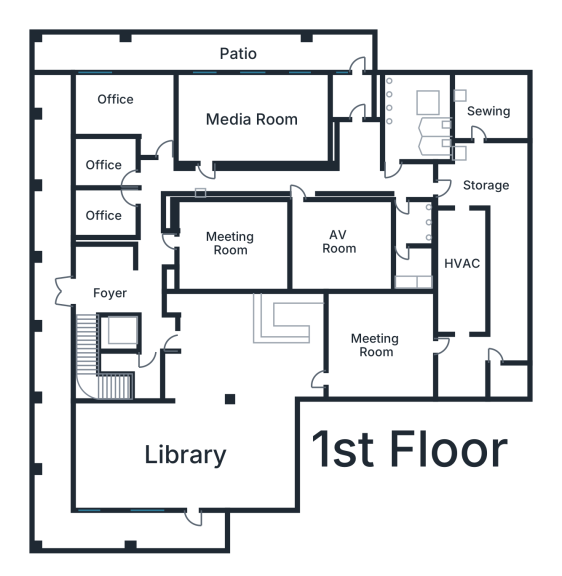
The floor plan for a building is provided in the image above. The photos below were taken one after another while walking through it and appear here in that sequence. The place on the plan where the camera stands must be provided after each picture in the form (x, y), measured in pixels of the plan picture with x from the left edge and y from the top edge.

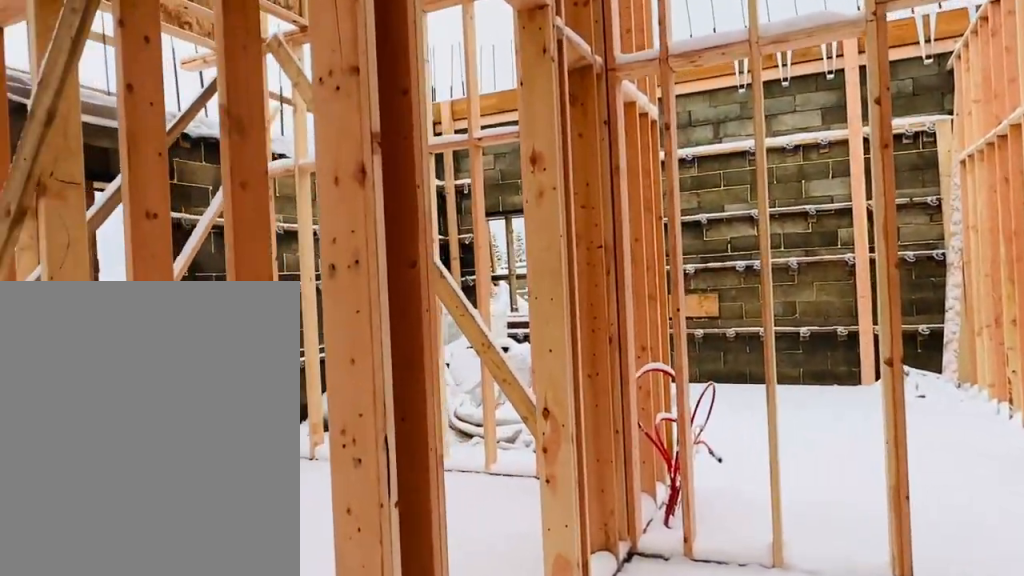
(151, 198)
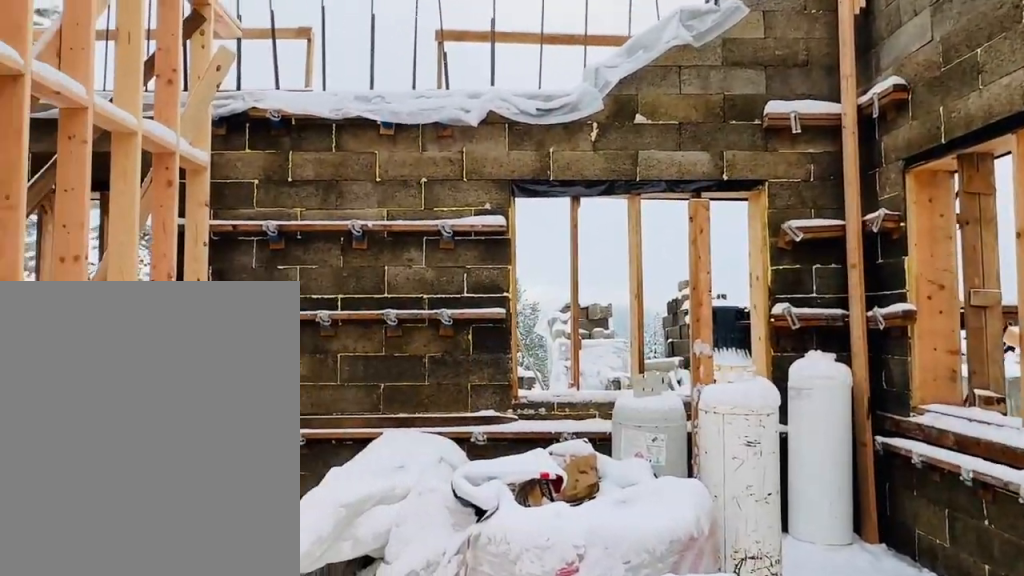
(133, 103)
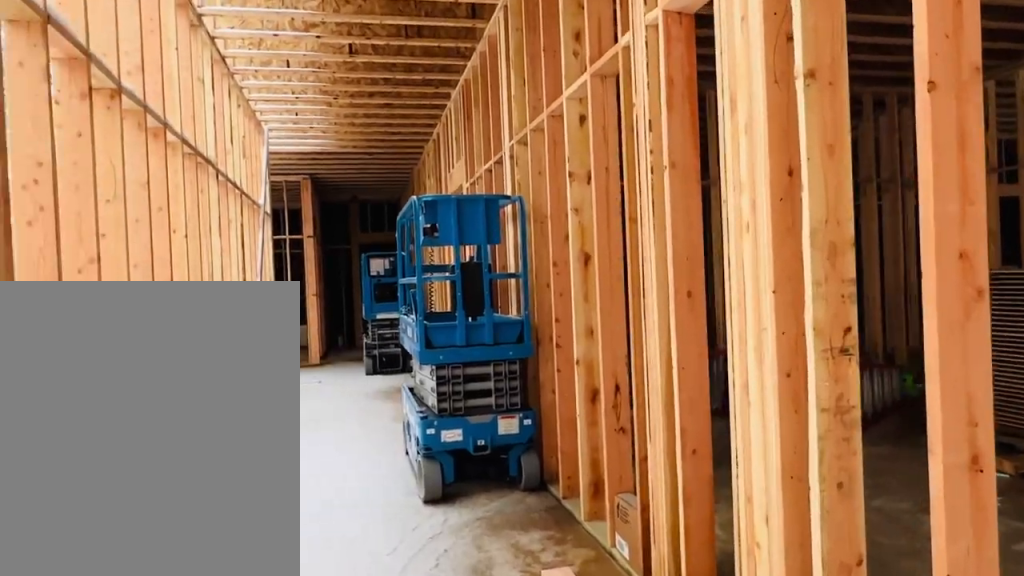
(170, 165)
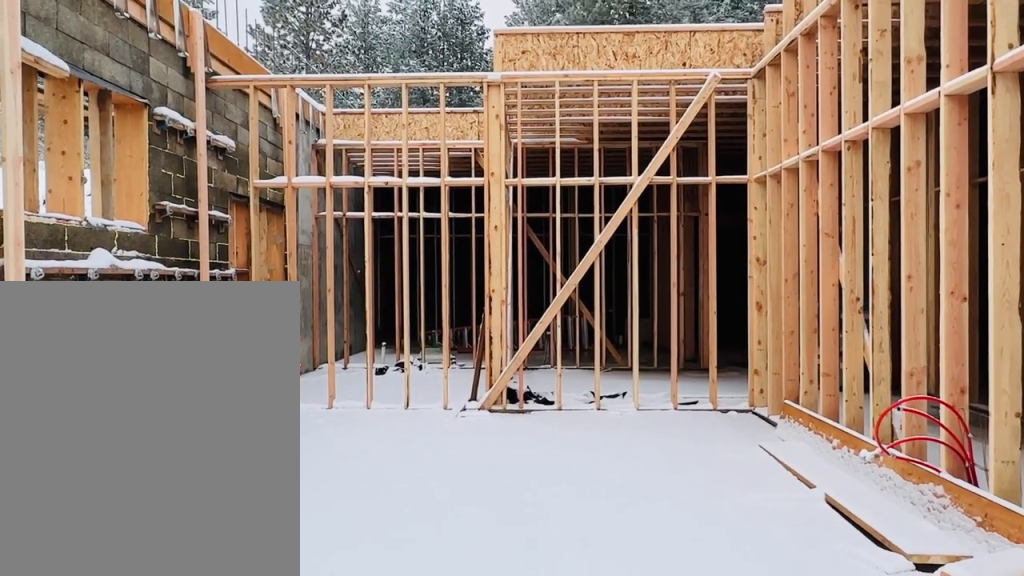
(219, 116)
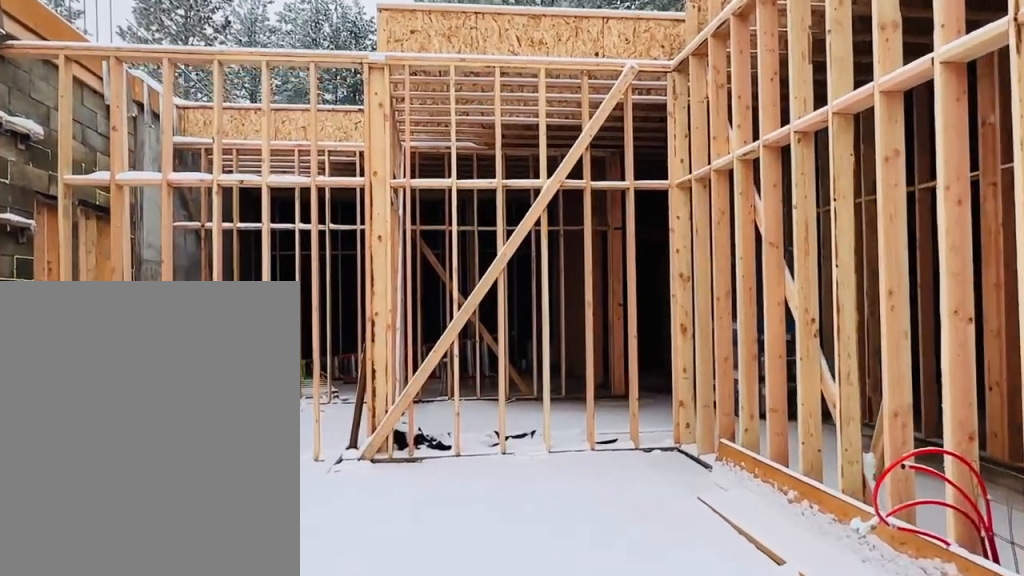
(231, 116)
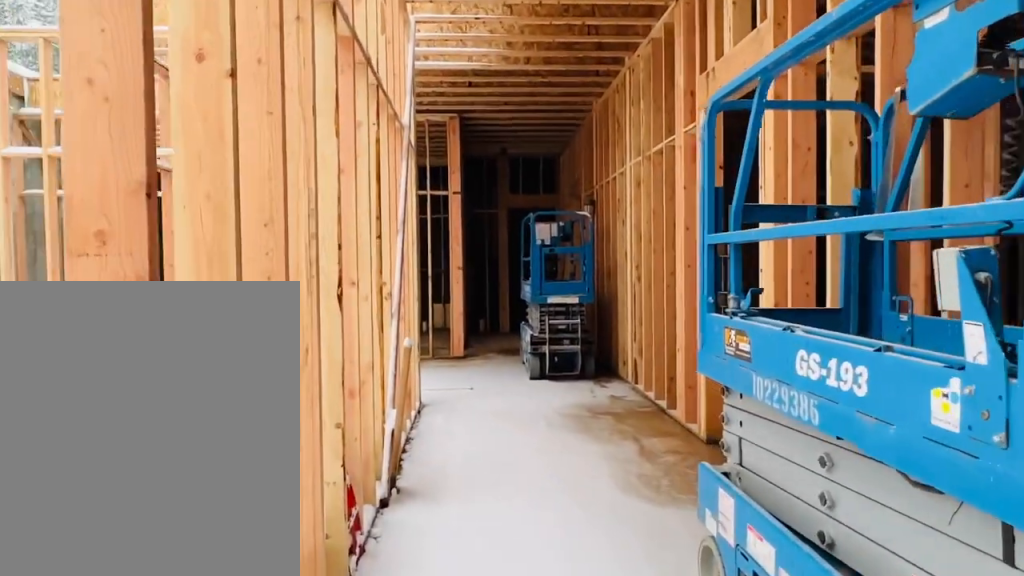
(208, 166)
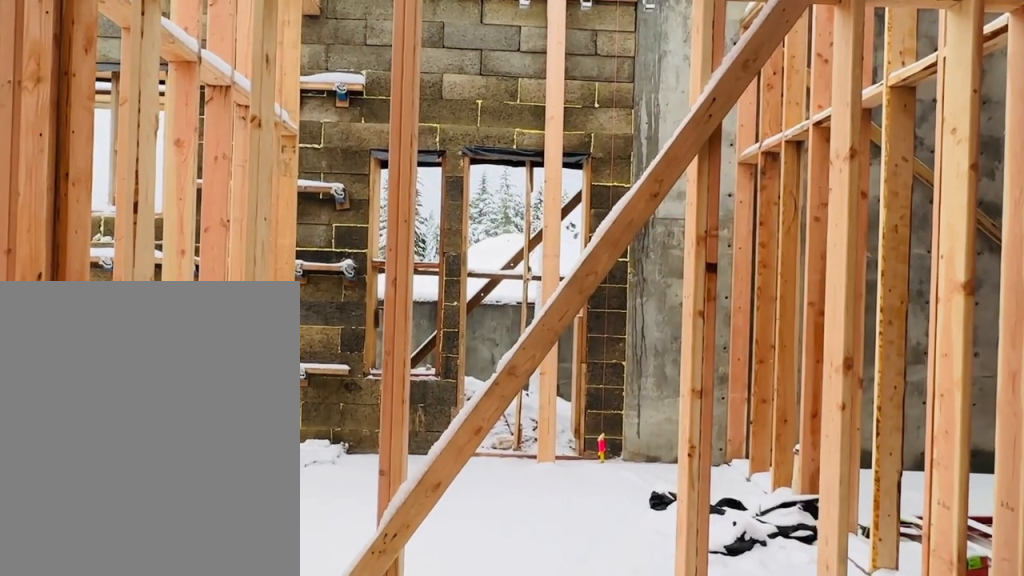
(356, 156)
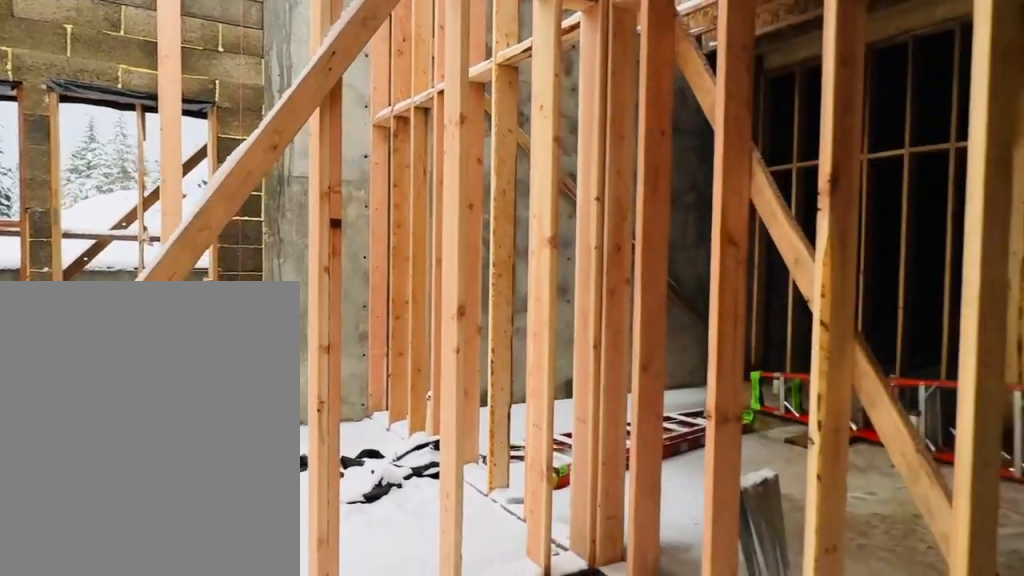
(356, 155)
